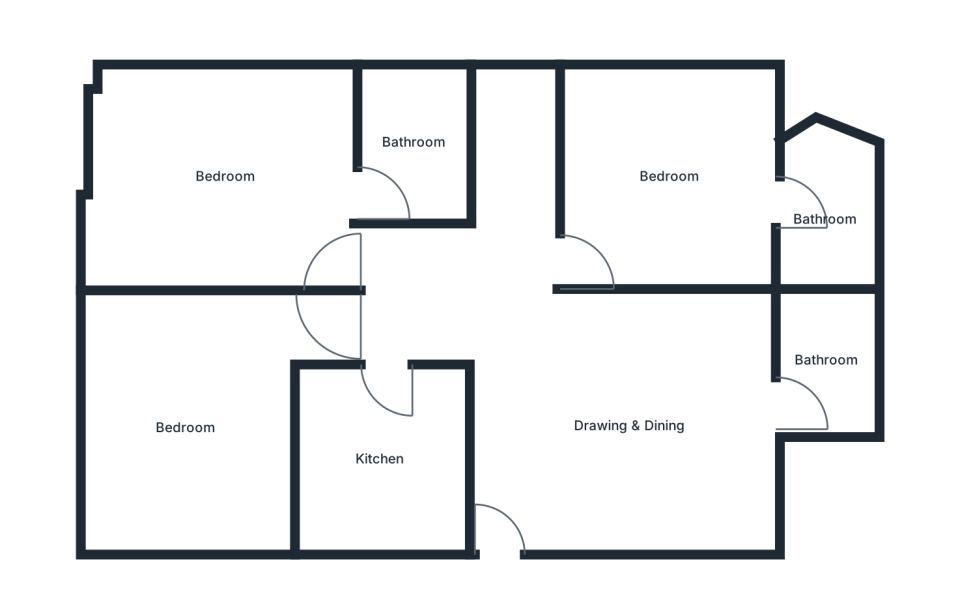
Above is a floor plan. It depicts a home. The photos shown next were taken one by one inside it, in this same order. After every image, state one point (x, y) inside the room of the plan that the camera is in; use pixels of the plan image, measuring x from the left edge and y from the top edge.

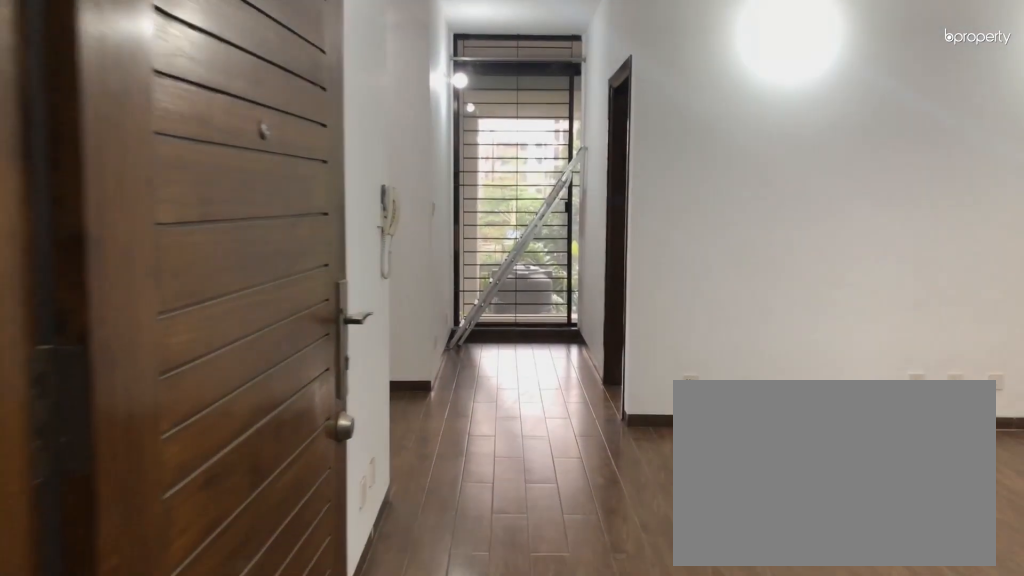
(509, 532)
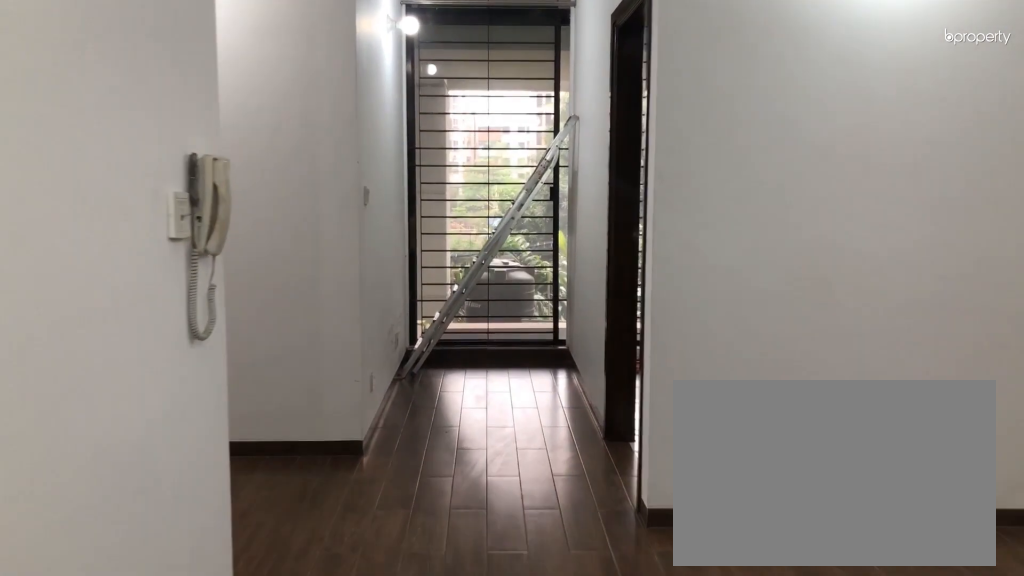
(509, 532)
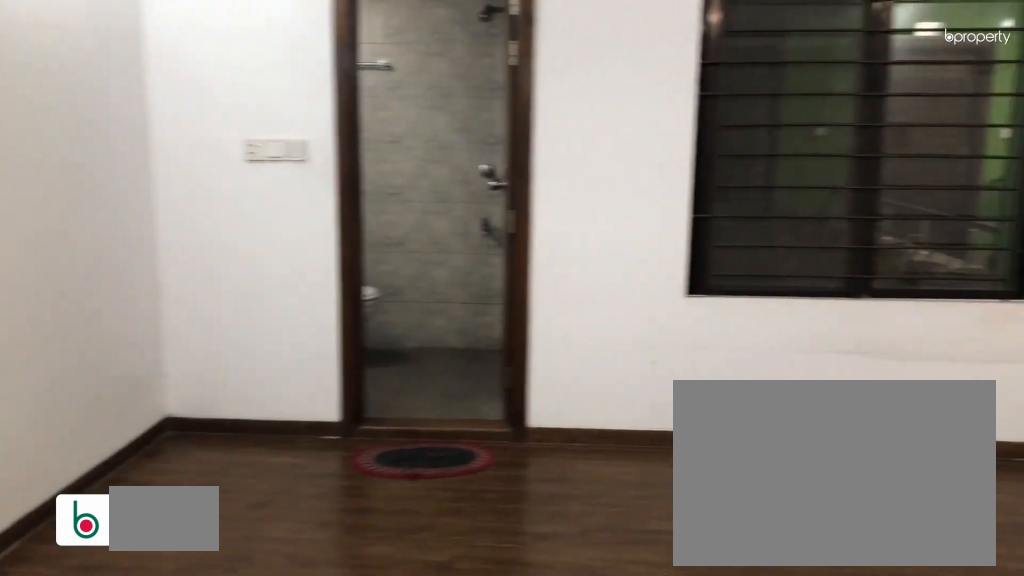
(628, 427)
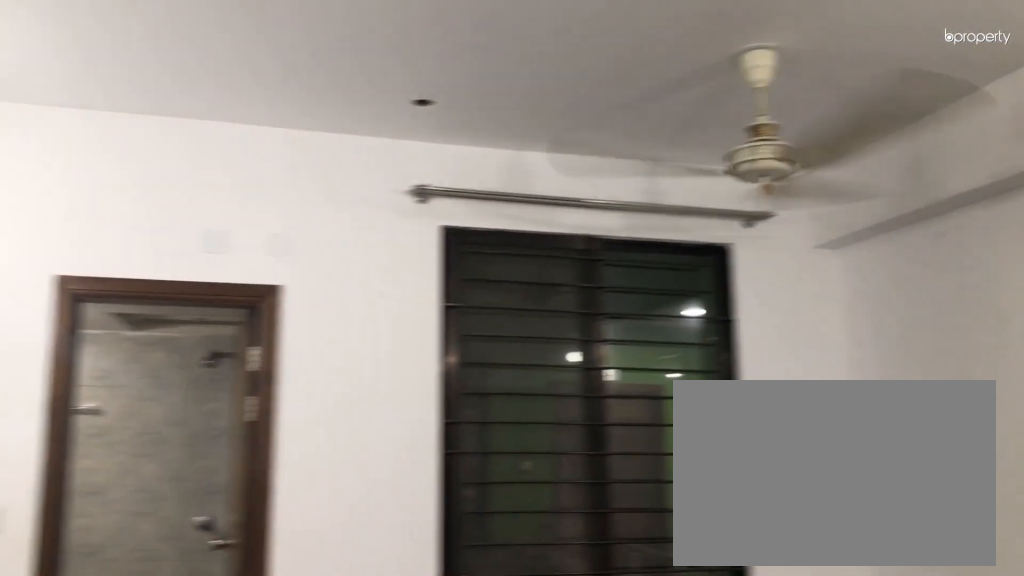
(628, 427)
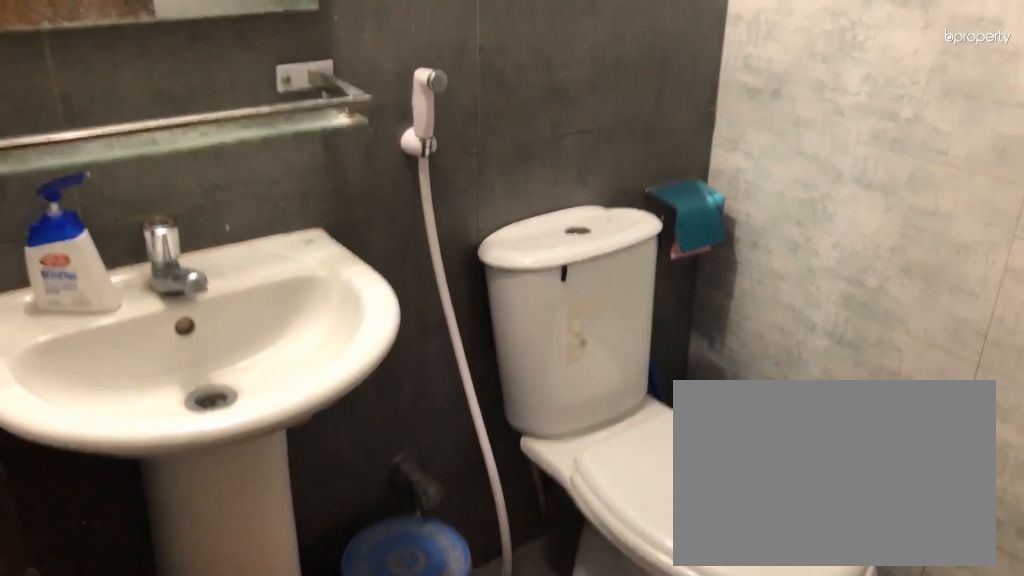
(827, 361)
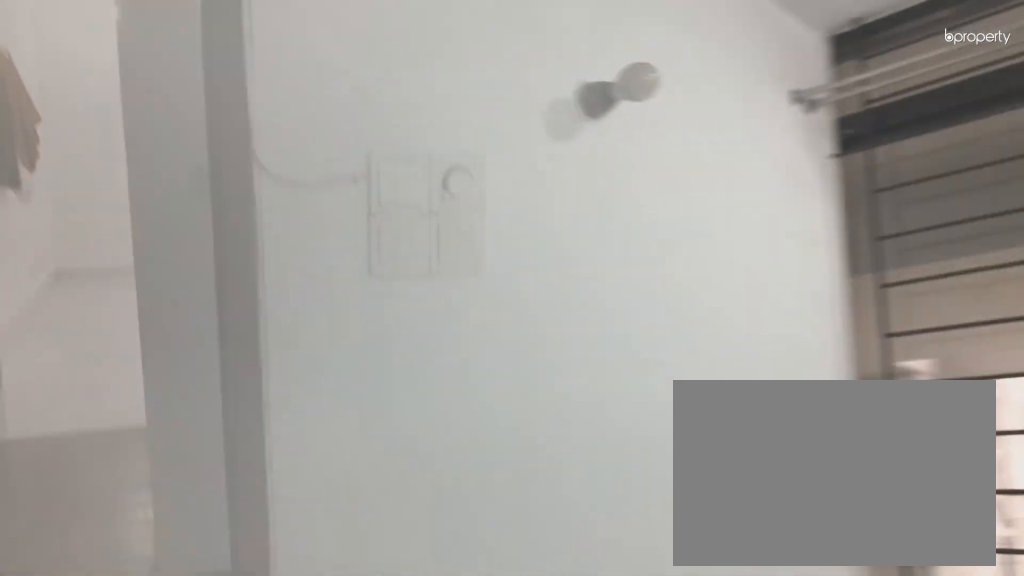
(669, 177)
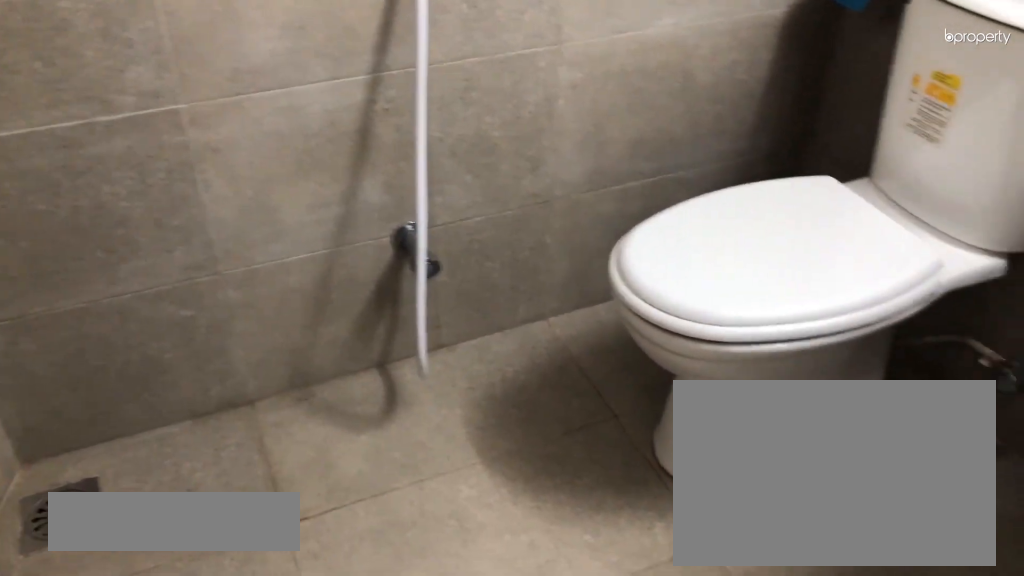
(824, 220)
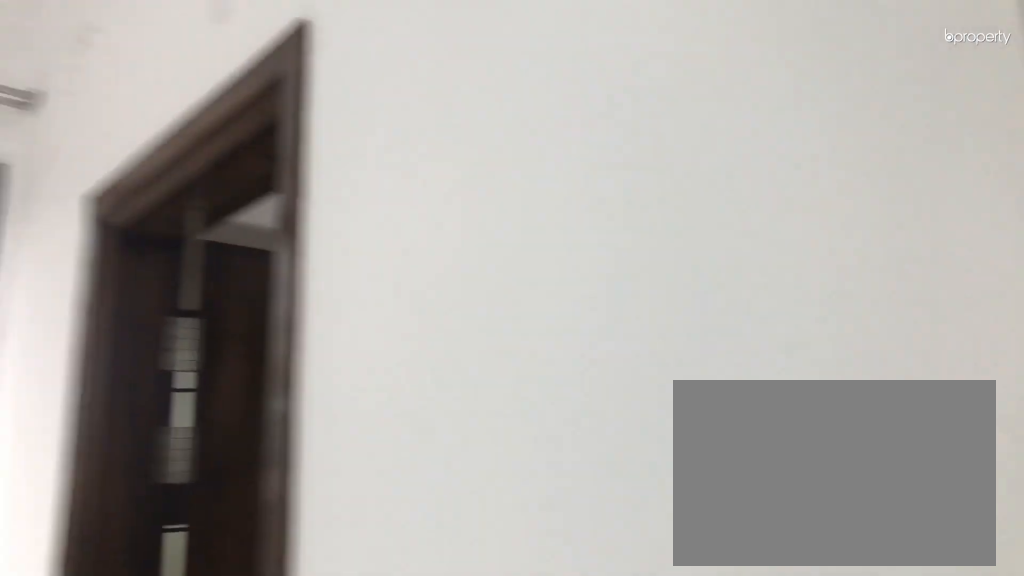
(224, 176)
